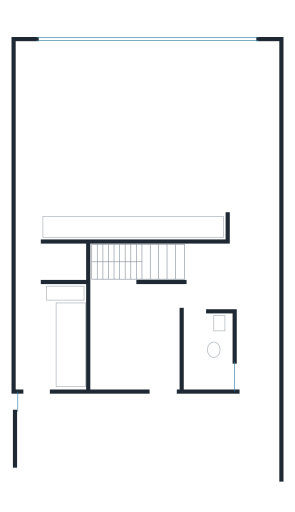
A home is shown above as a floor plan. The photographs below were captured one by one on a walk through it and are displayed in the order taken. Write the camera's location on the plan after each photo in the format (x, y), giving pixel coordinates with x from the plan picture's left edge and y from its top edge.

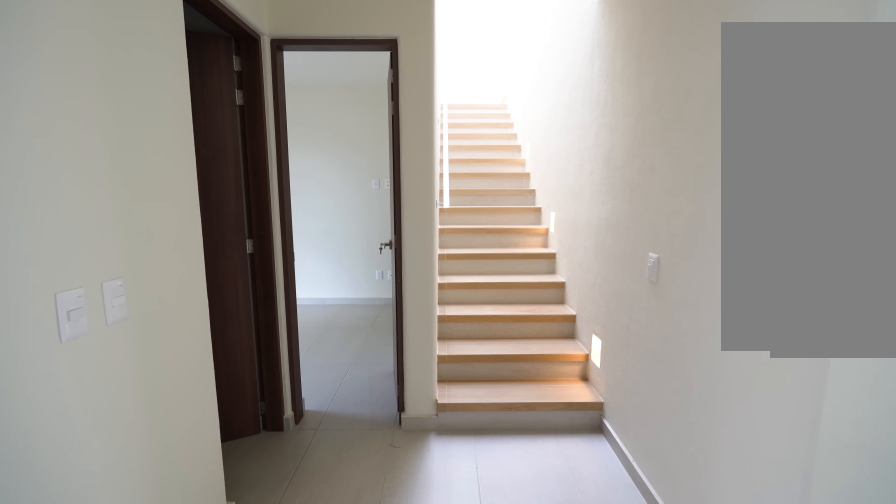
(261, 296)
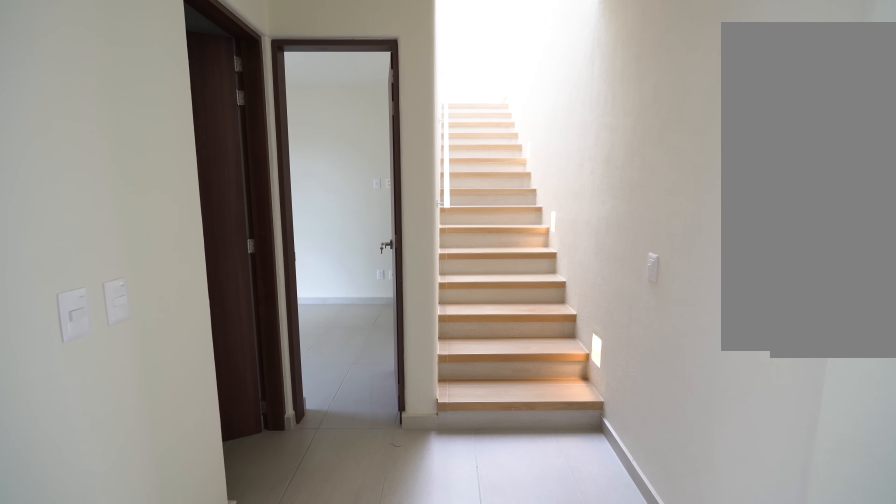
(261, 296)
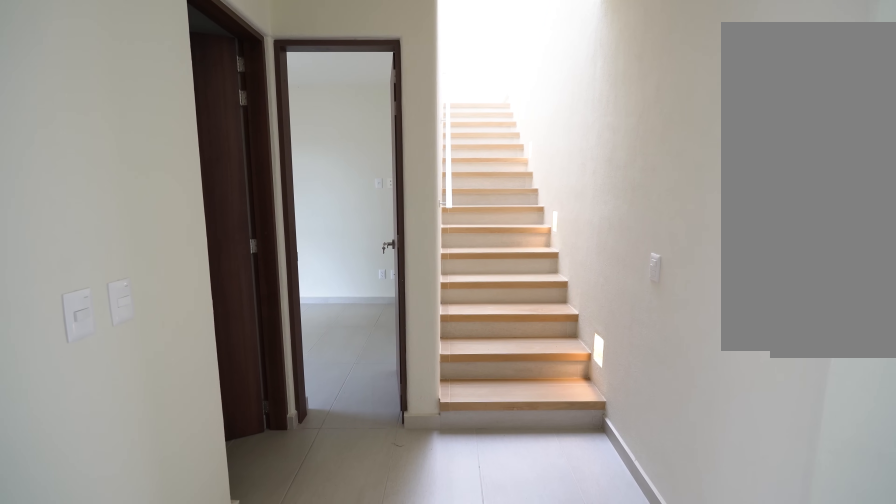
(261, 296)
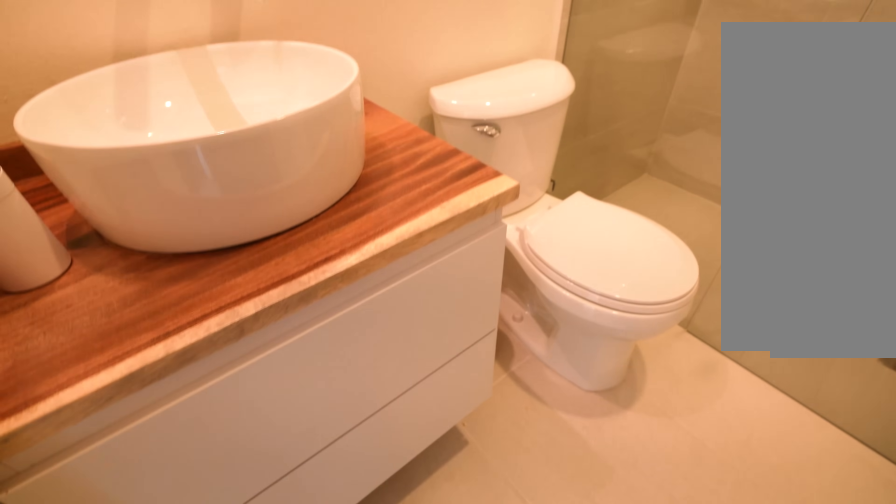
(196, 315)
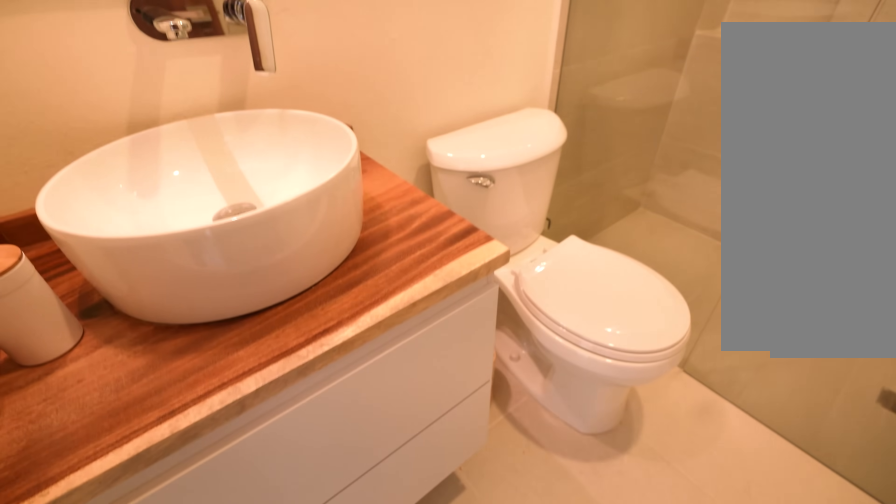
(197, 315)
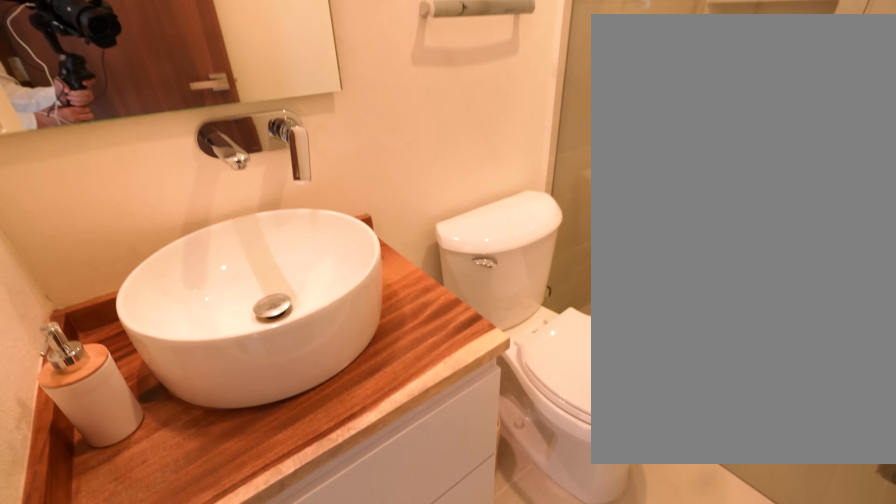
(197, 316)
